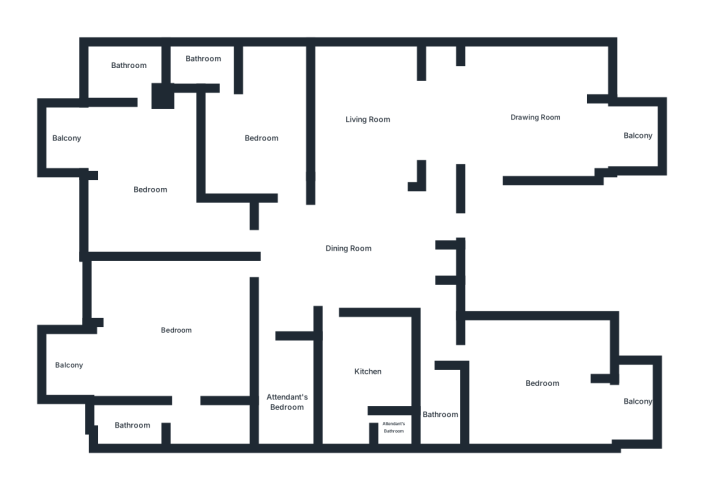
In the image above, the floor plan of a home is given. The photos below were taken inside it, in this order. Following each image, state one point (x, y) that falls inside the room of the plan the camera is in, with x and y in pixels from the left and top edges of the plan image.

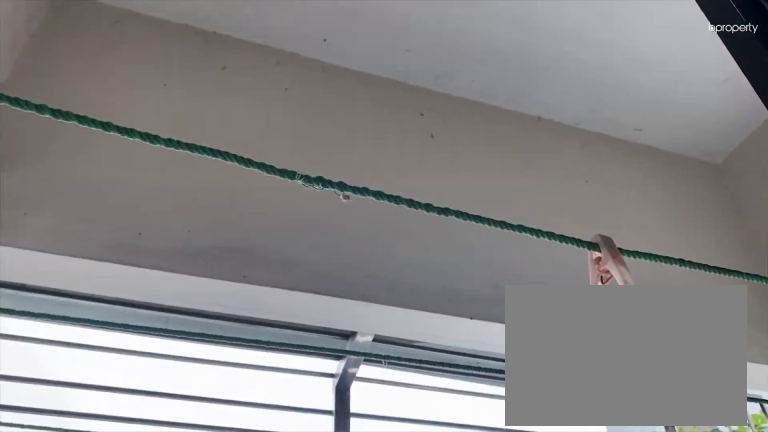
(642, 135)
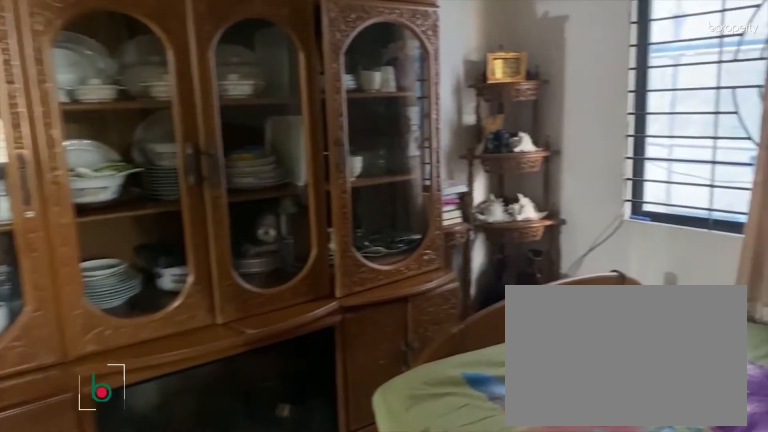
(366, 117)
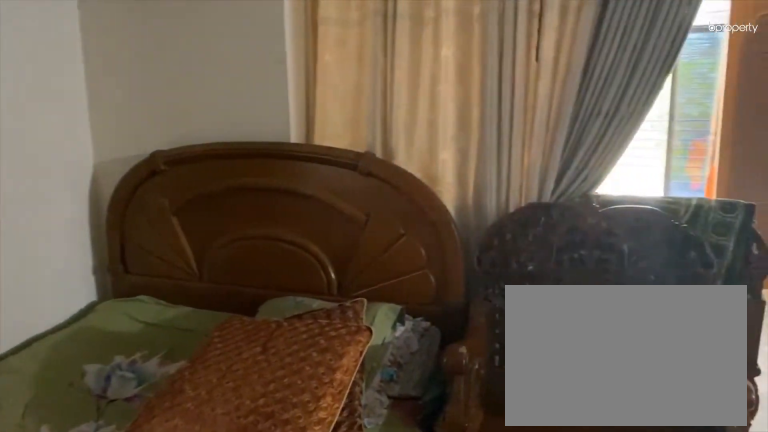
(366, 117)
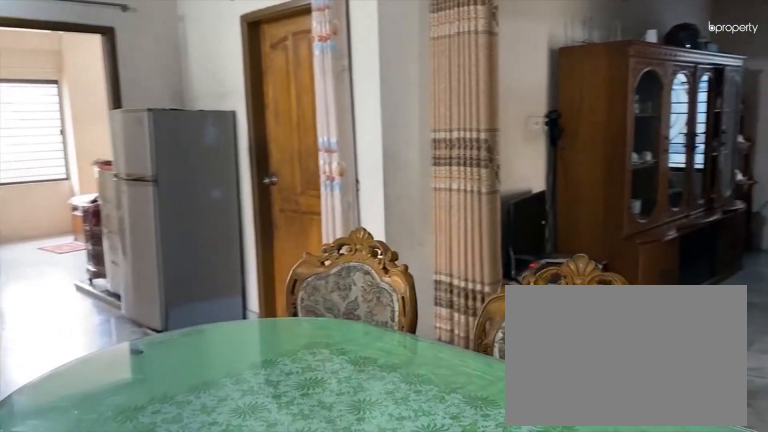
(348, 253)
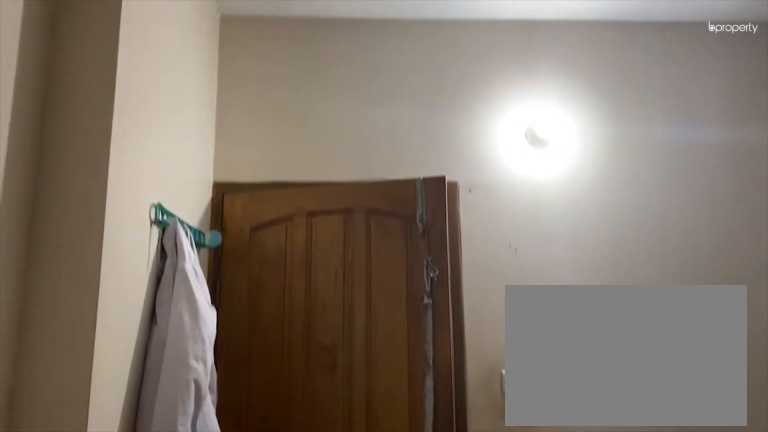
(264, 139)
